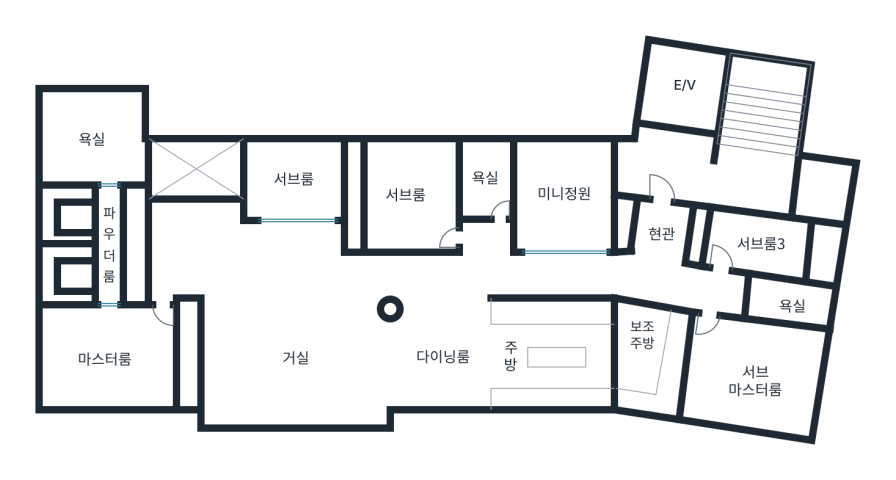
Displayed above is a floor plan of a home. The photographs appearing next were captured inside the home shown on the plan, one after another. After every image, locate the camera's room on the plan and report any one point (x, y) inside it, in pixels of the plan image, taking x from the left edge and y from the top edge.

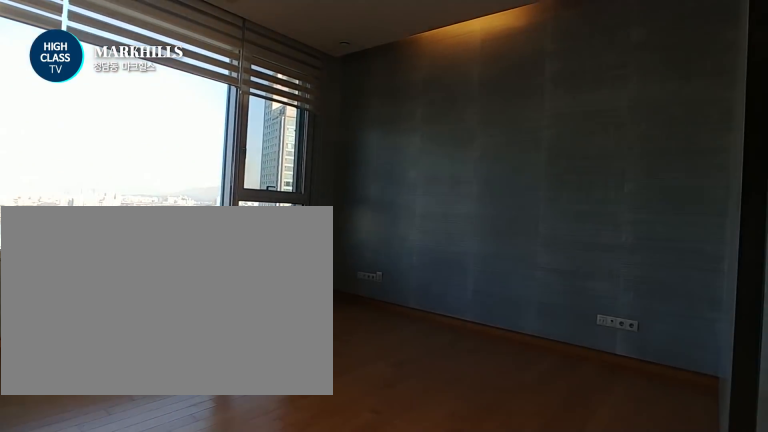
(117, 359)
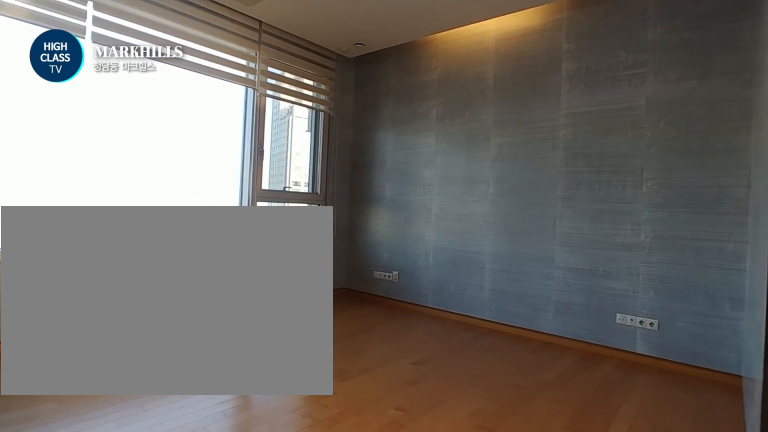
(117, 359)
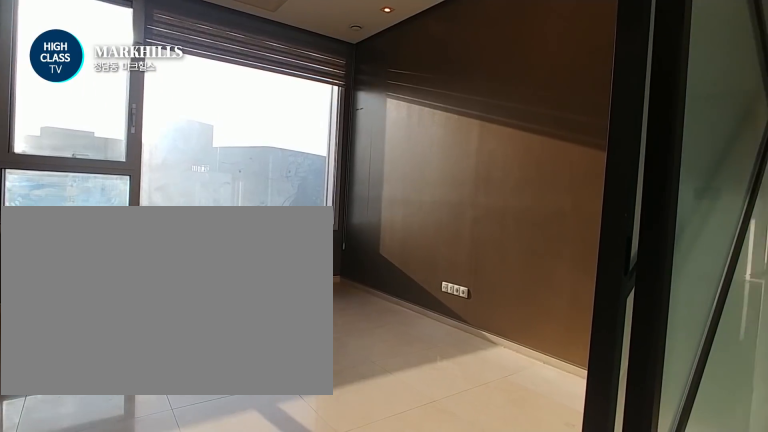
(293, 180)
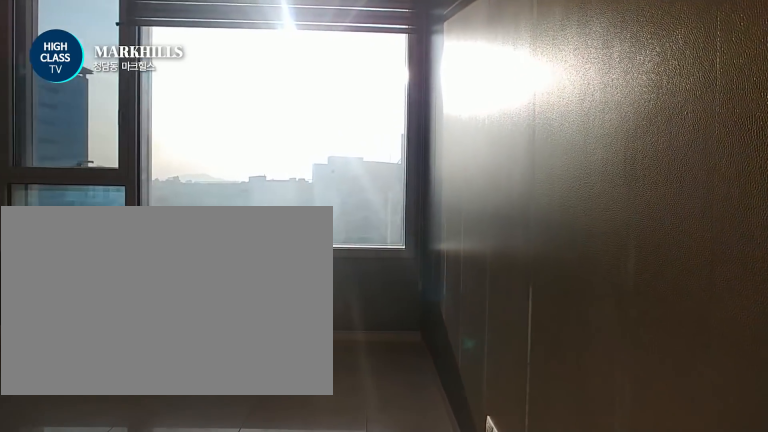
(293, 180)
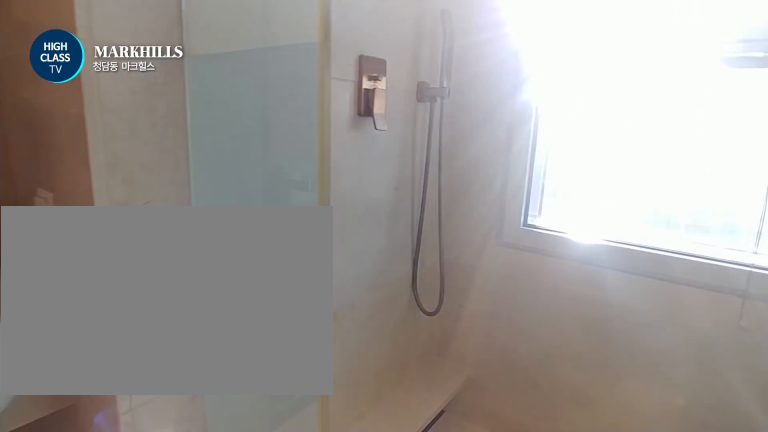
(486, 180)
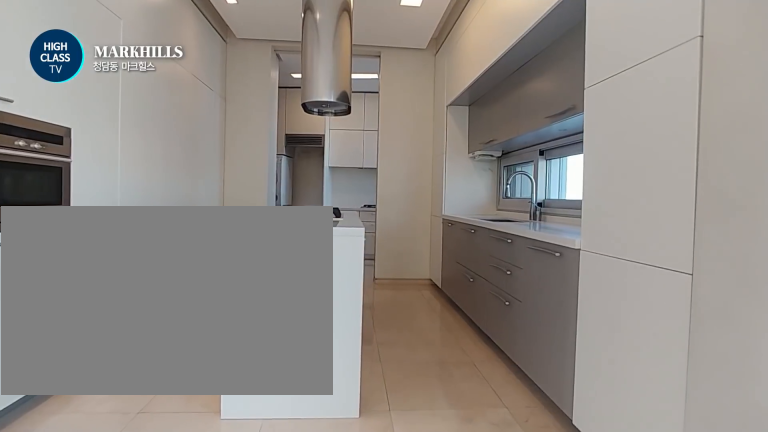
(501, 356)
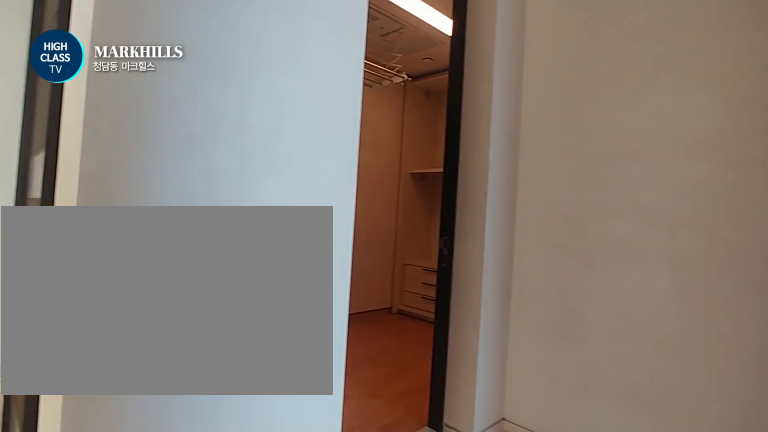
(662, 251)
